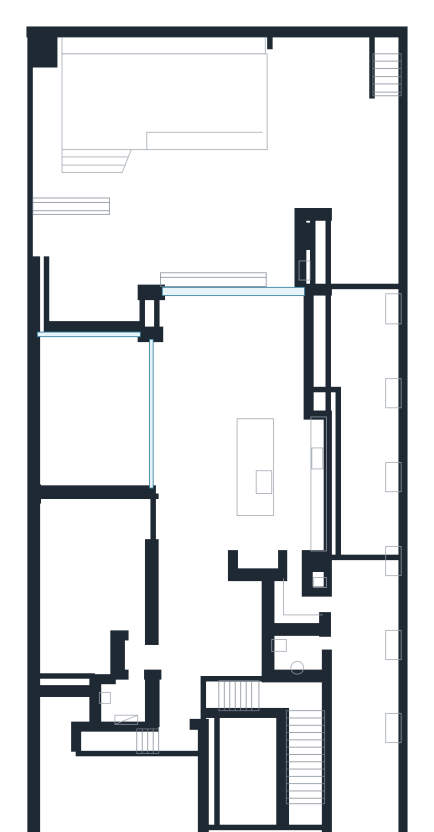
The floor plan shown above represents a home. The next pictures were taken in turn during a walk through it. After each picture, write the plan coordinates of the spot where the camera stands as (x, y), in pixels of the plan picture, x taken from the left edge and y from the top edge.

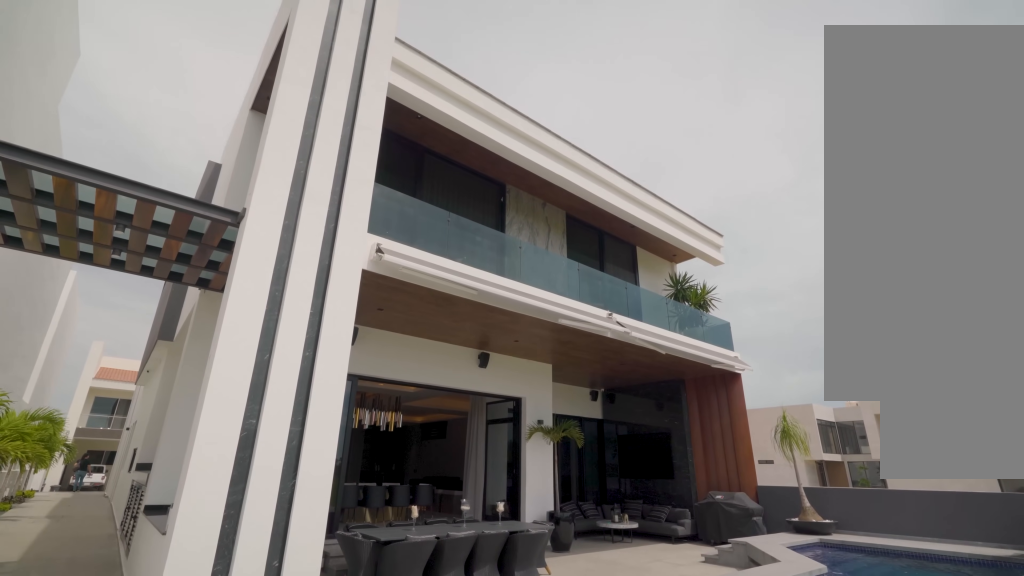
(344, 109)
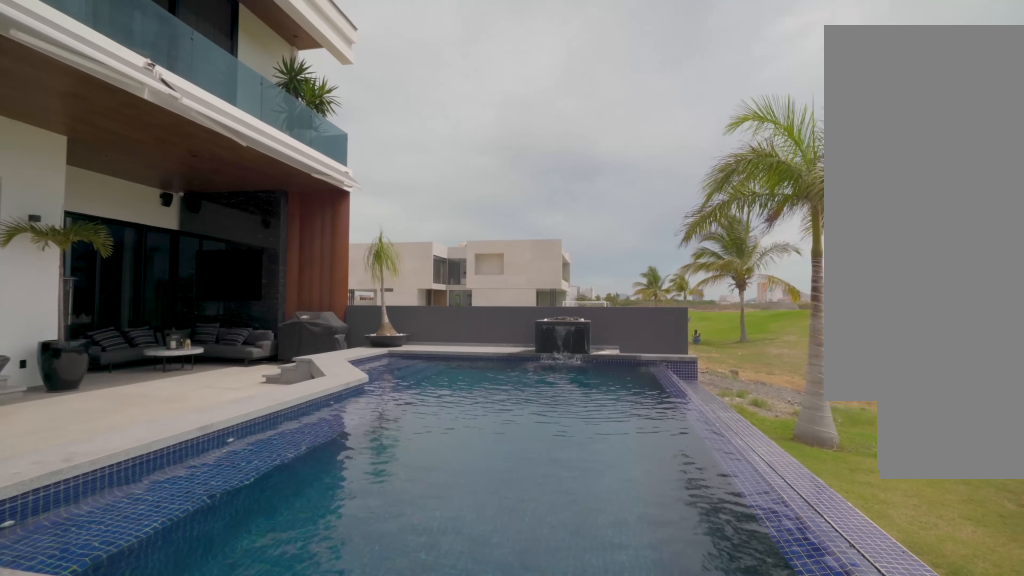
(299, 105)
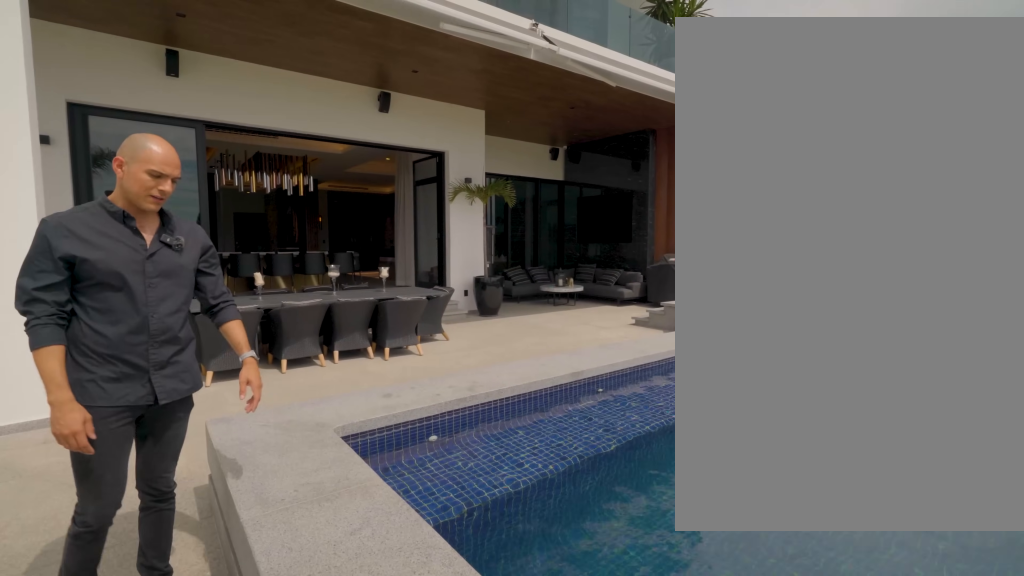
(299, 105)
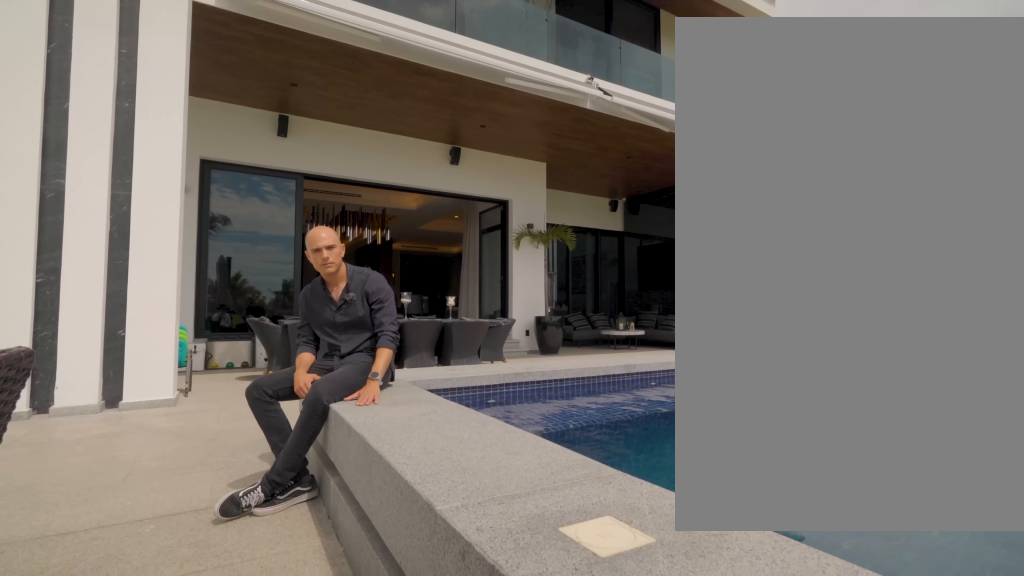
(300, 105)
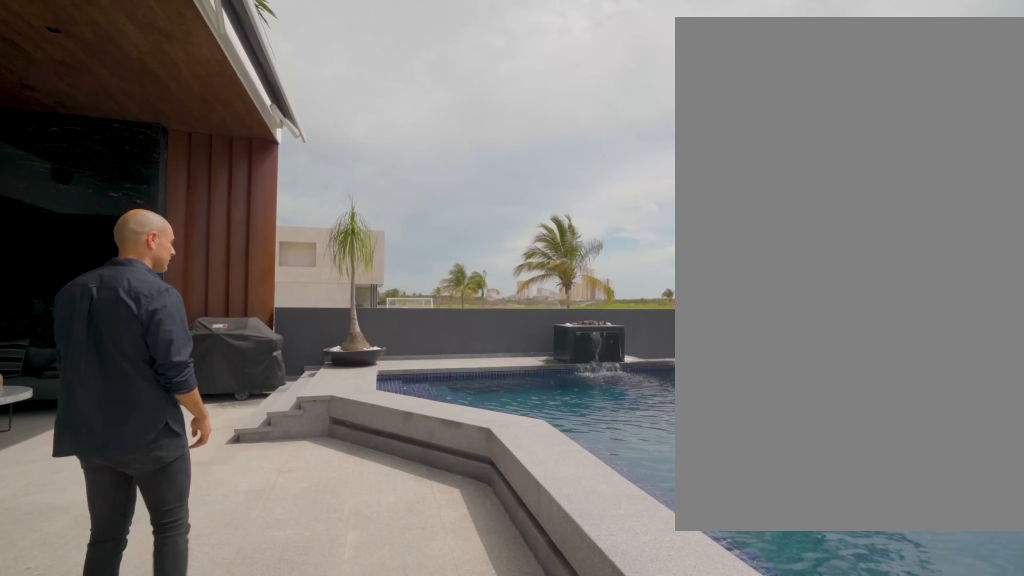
(165, 180)
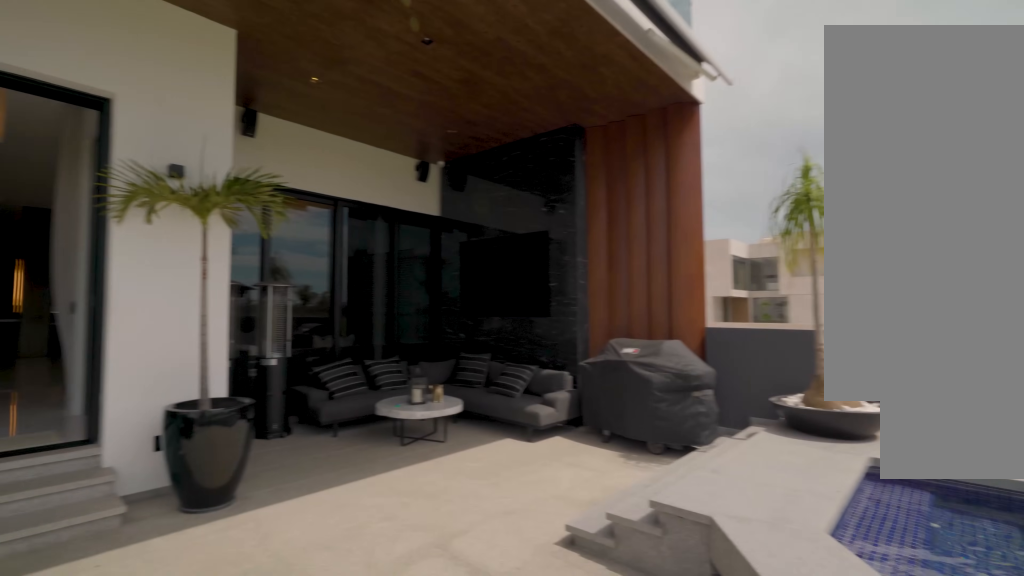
(163, 180)
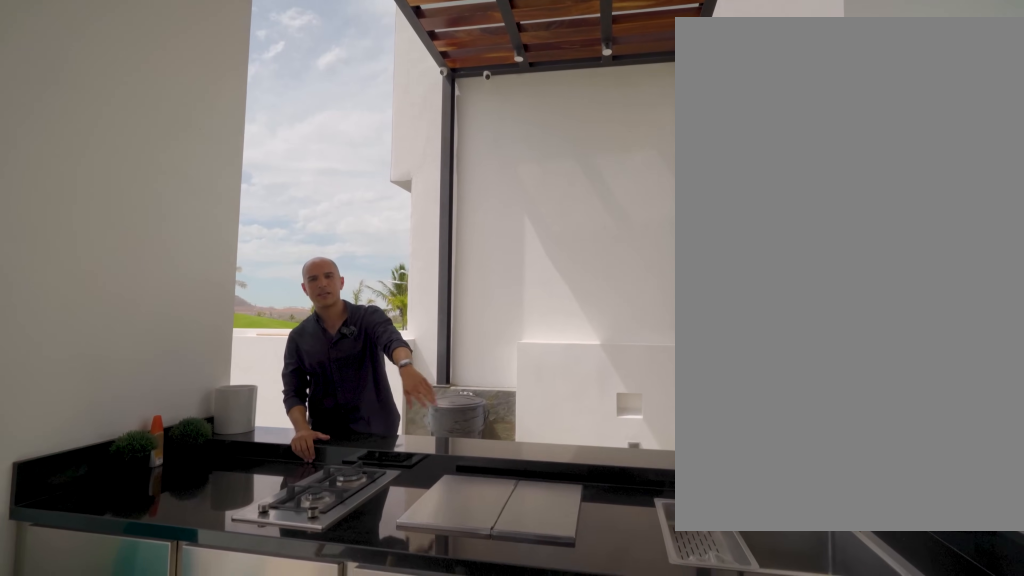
(272, 257)
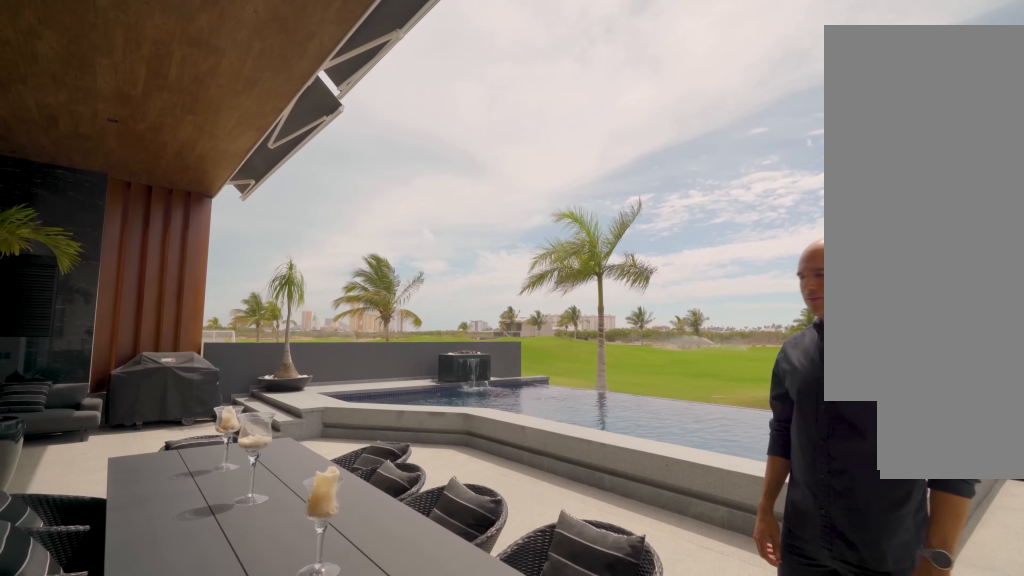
(272, 257)
